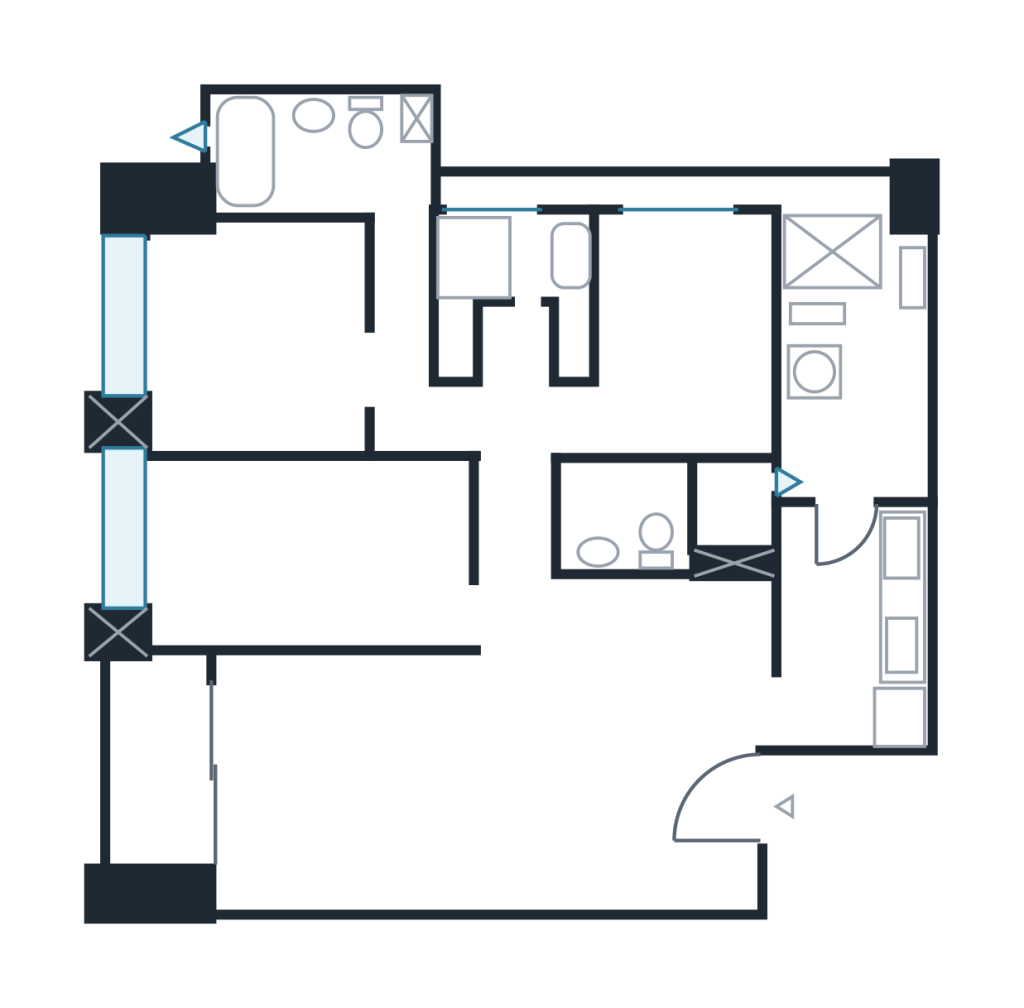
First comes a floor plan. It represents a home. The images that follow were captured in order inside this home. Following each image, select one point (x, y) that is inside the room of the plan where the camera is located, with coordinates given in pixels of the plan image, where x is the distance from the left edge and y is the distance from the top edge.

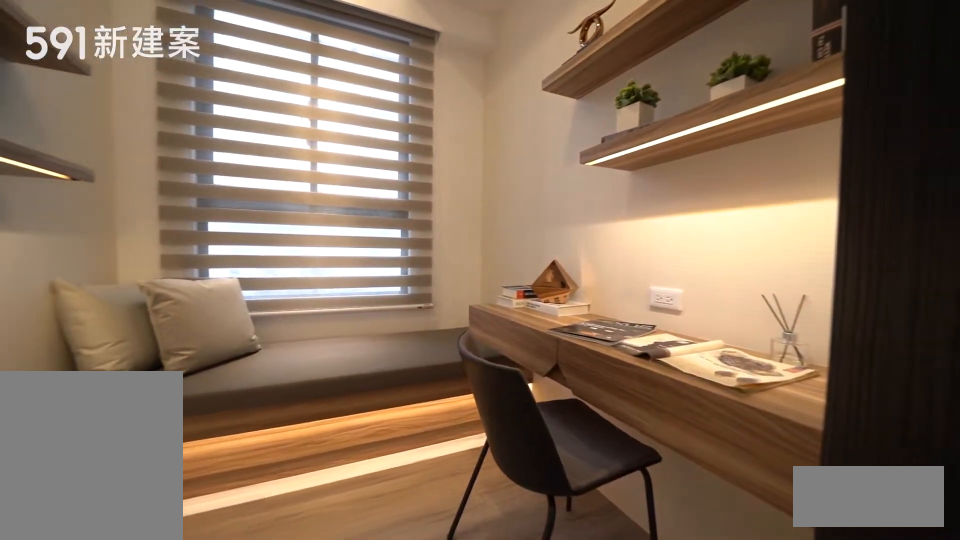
(512, 295)
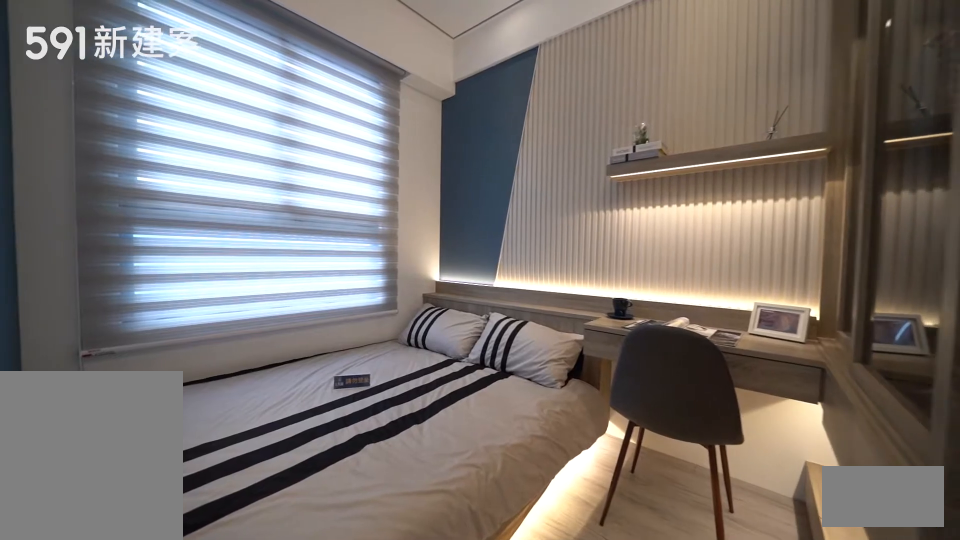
(681, 338)
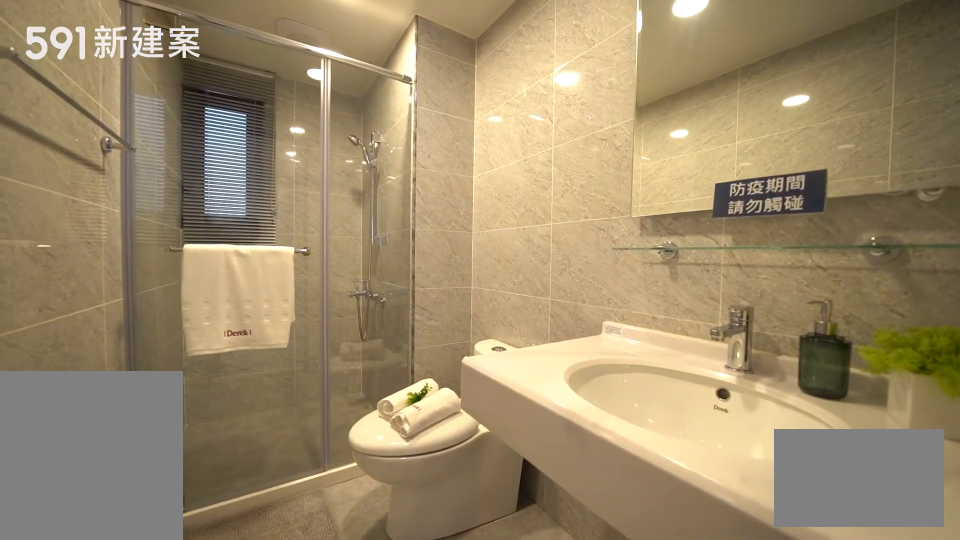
(670, 519)
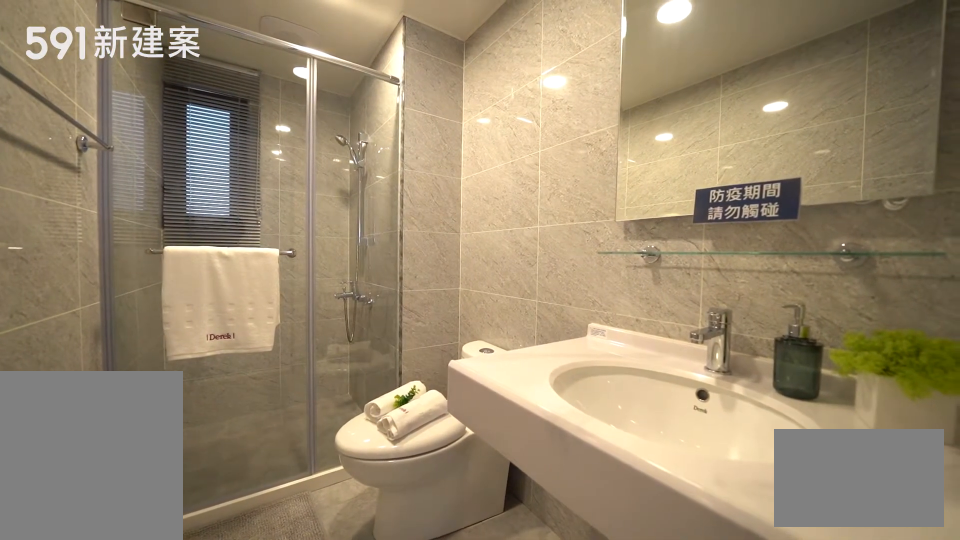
(670, 519)
